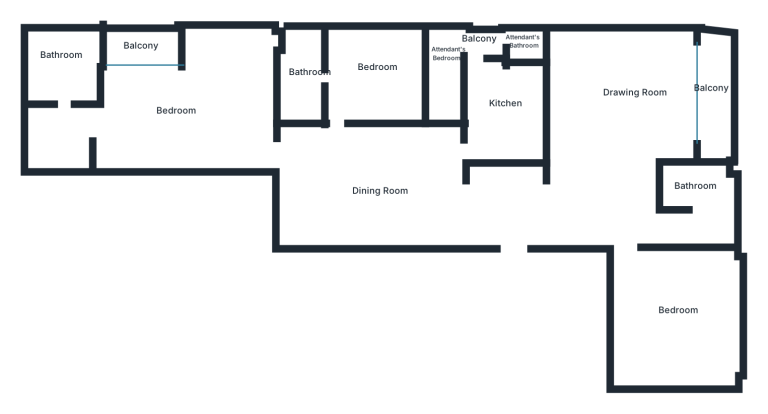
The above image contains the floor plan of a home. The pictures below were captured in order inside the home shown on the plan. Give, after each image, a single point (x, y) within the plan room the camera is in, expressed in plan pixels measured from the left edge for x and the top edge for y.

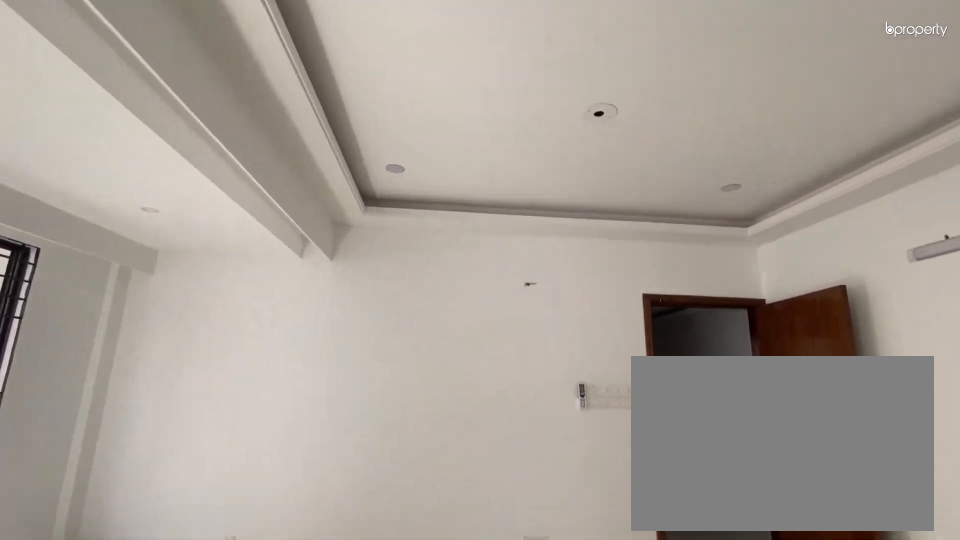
(193, 107)
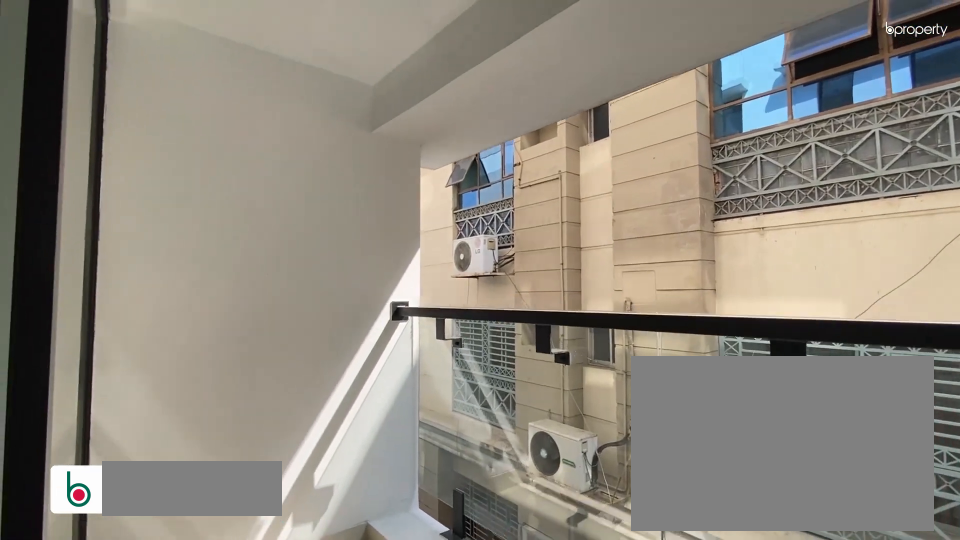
(142, 47)
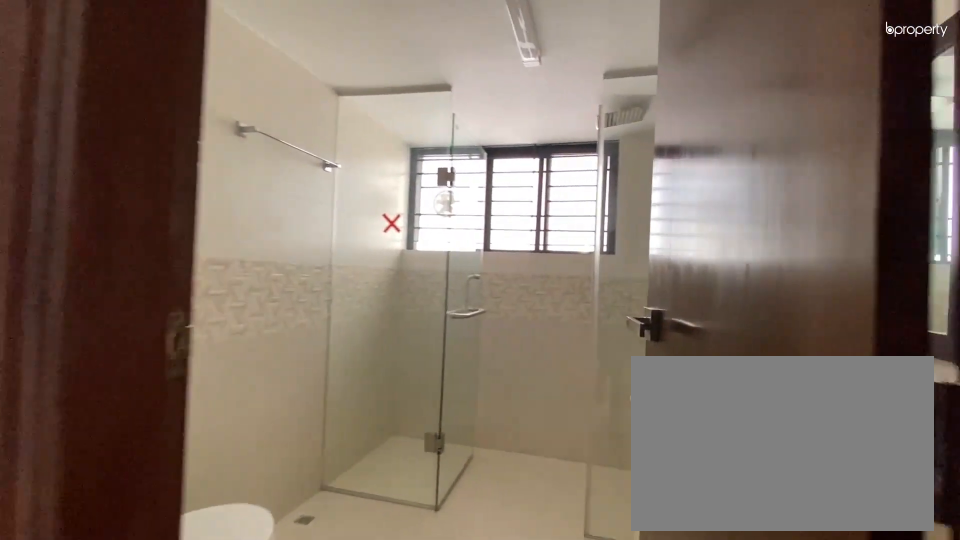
(63, 71)
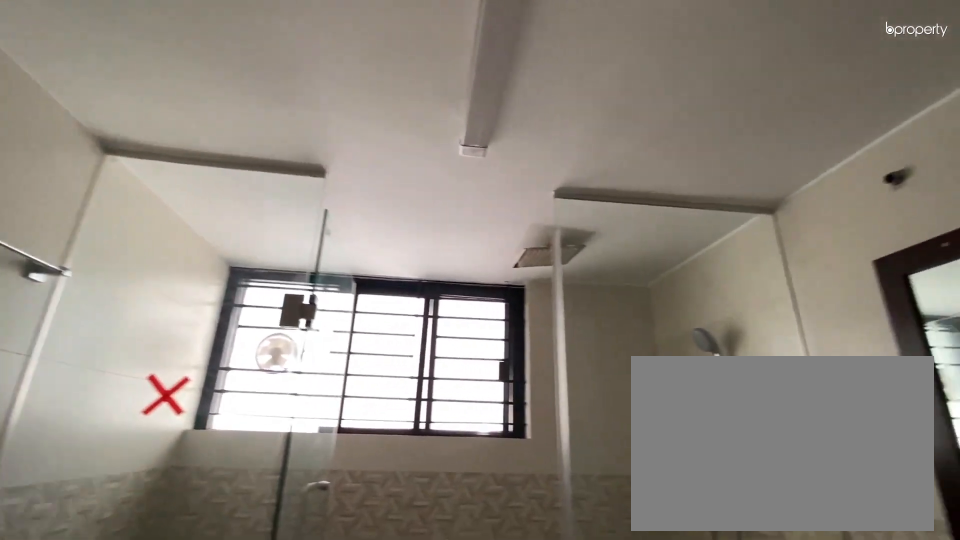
(64, 71)
